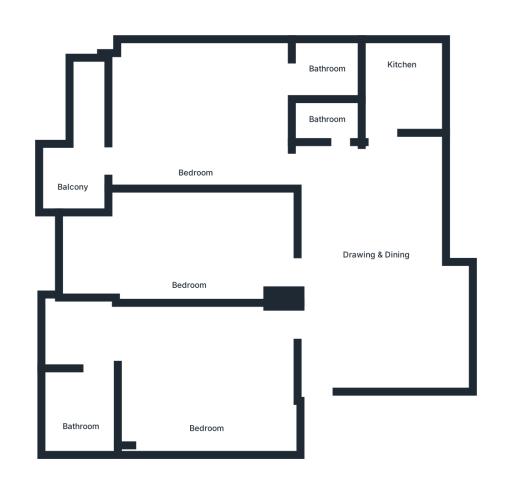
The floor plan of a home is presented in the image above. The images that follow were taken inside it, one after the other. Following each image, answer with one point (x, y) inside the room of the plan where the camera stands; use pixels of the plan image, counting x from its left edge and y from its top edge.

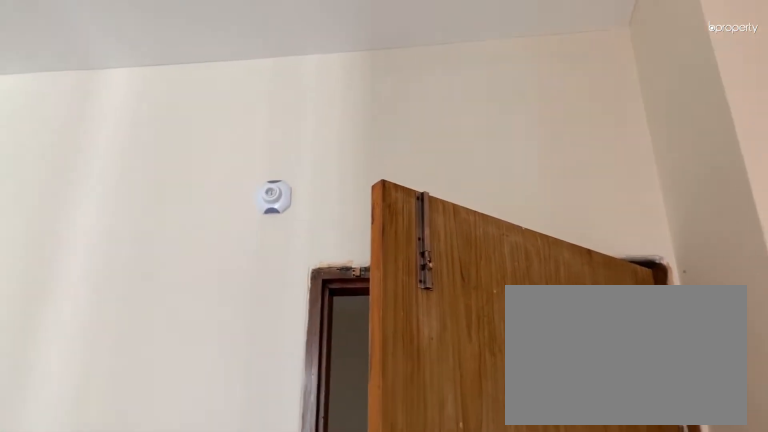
(197, 244)
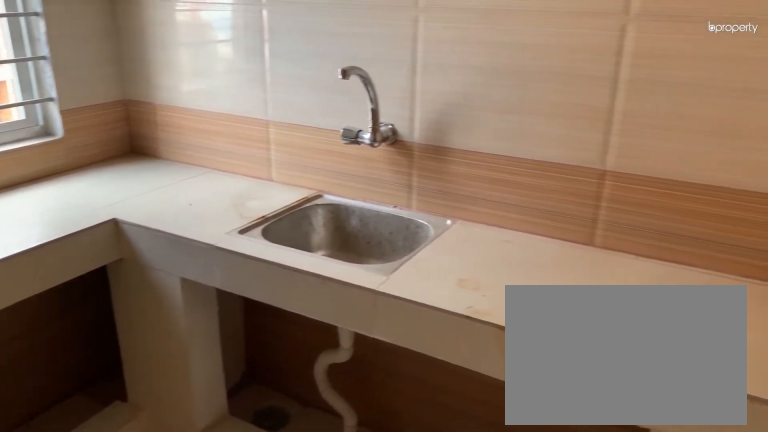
(402, 71)
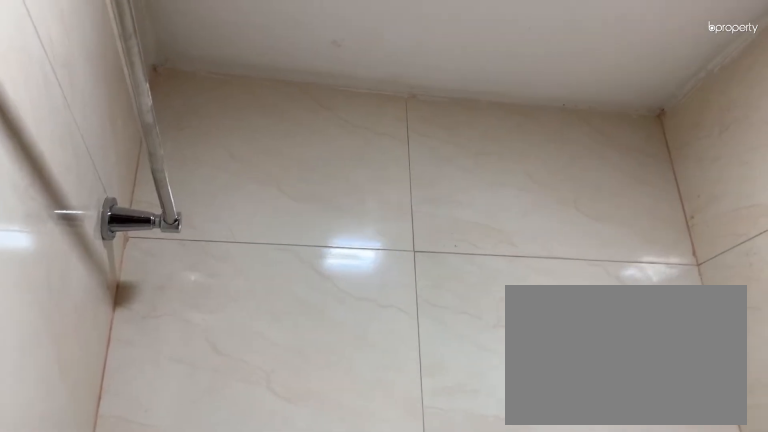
(326, 119)
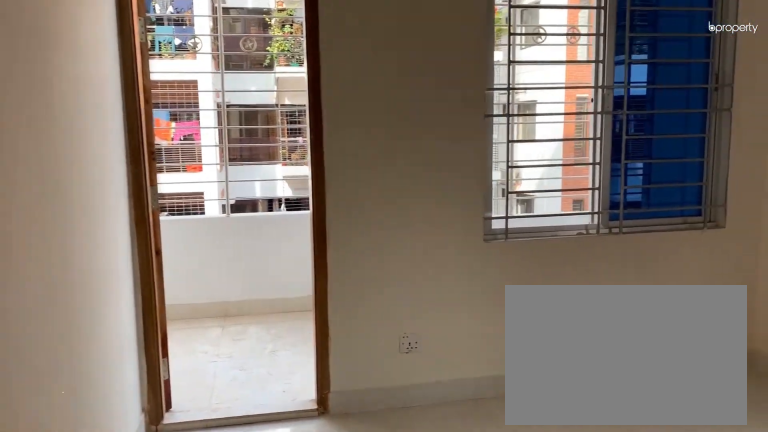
(195, 123)
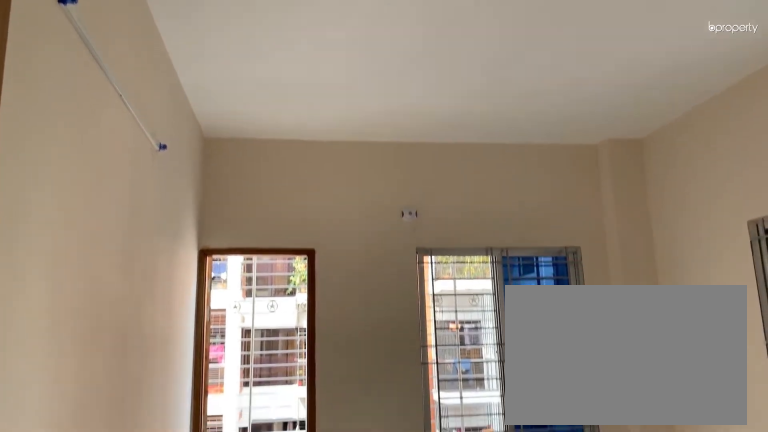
(196, 123)
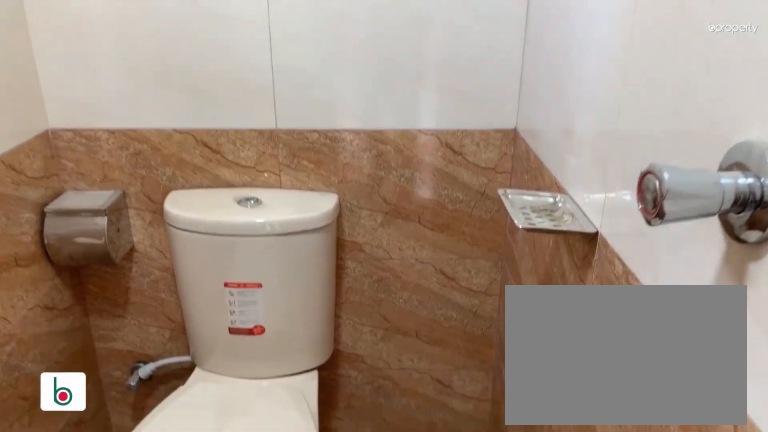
(330, 66)
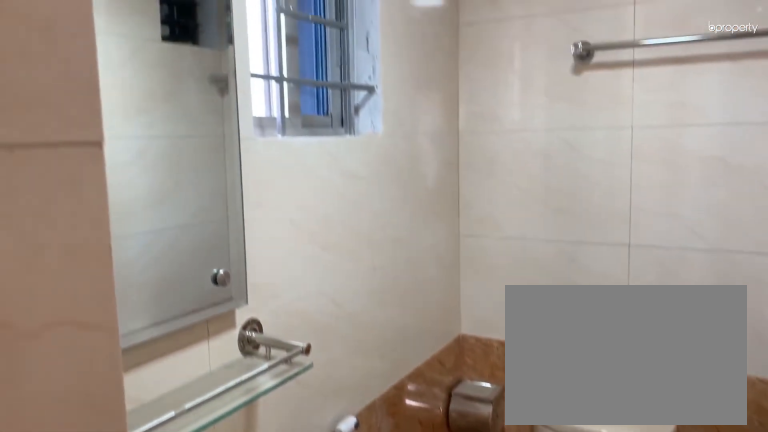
(330, 66)
